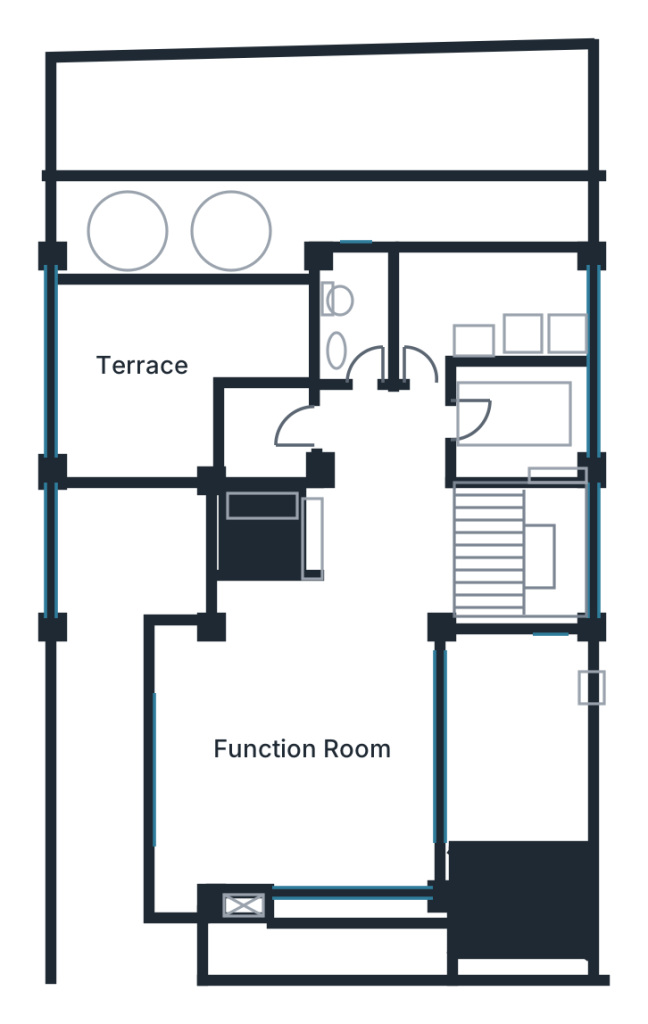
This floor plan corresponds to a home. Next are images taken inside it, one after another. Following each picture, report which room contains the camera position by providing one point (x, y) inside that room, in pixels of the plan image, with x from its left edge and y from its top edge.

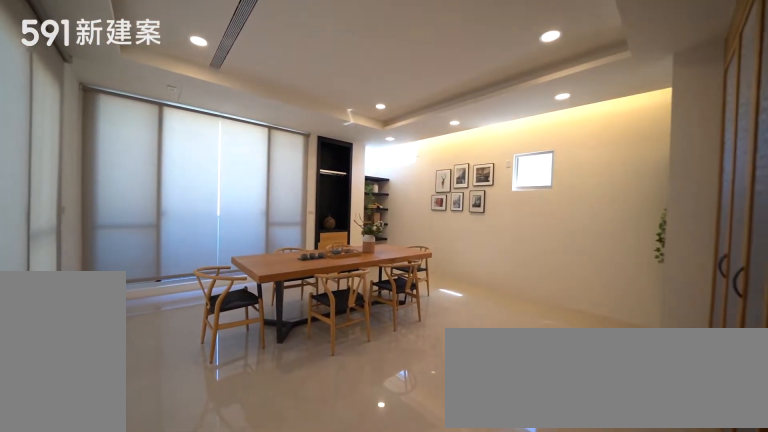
(296, 746)
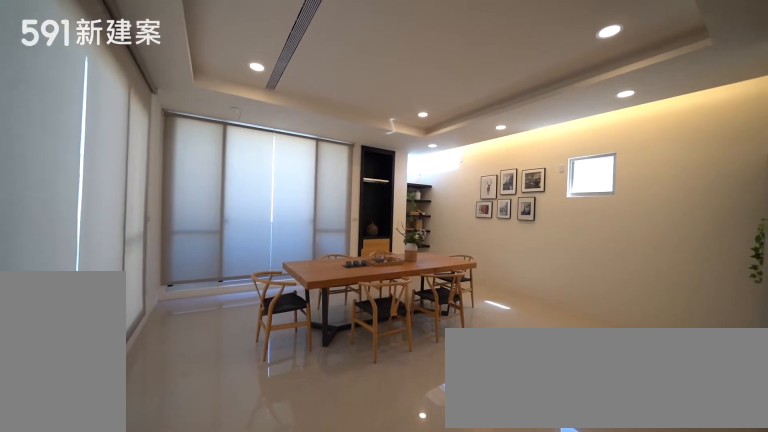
(296, 746)
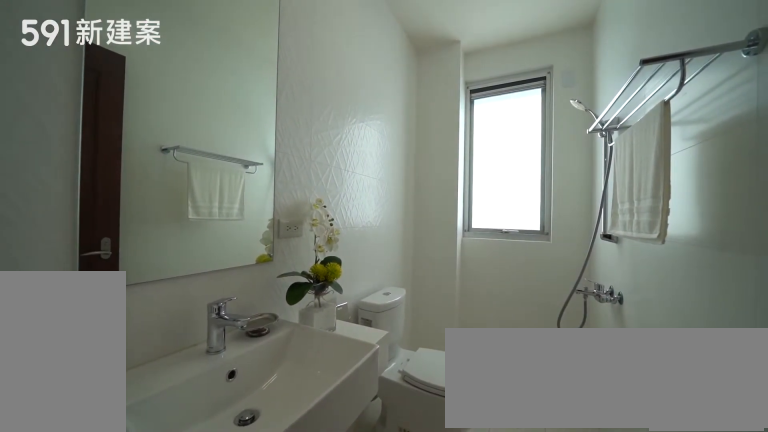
(358, 305)
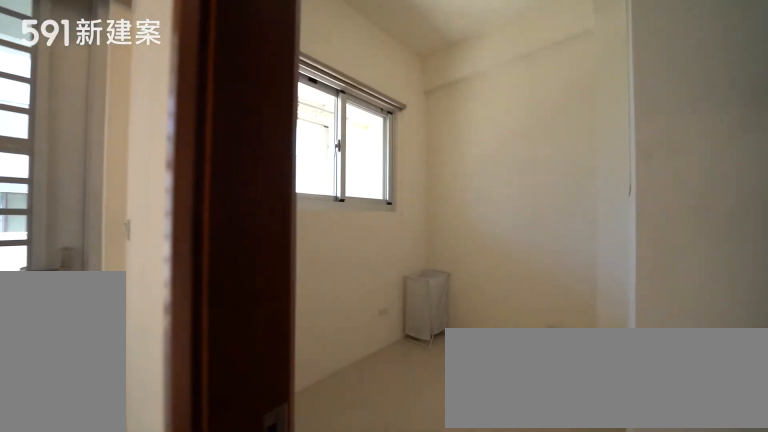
(530, 421)
